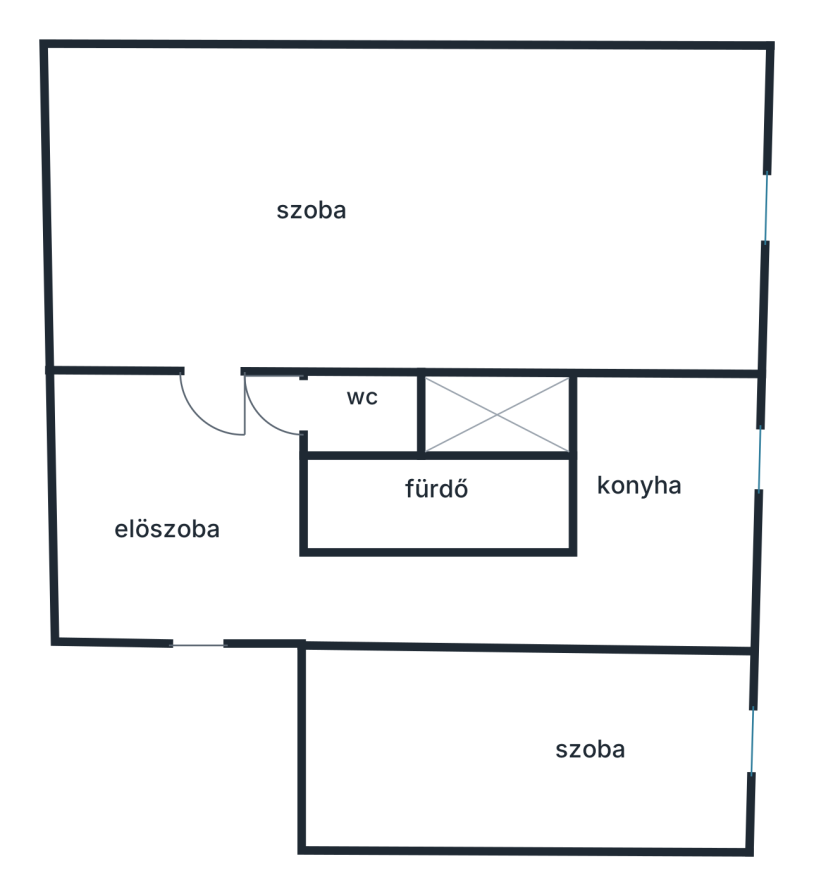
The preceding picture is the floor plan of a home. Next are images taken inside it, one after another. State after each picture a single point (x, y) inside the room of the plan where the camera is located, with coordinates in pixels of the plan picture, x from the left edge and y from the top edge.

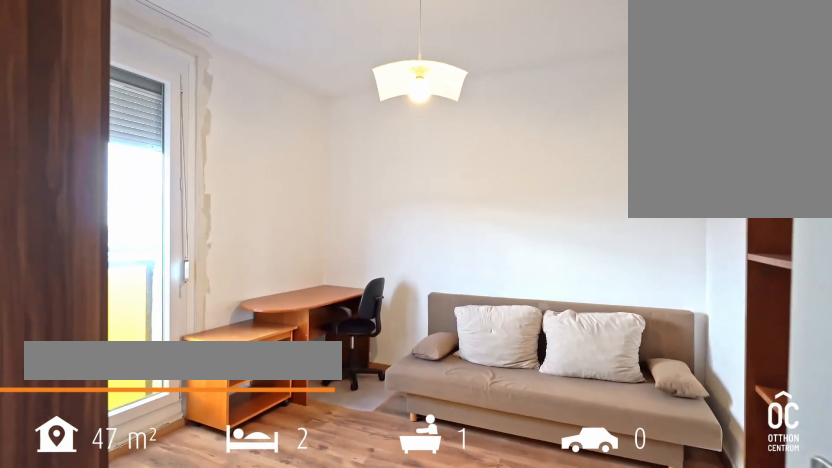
(556, 744)
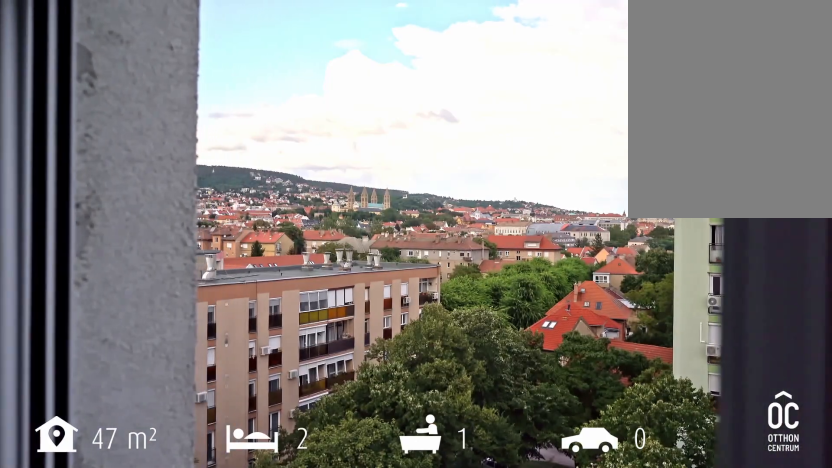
(556, 745)
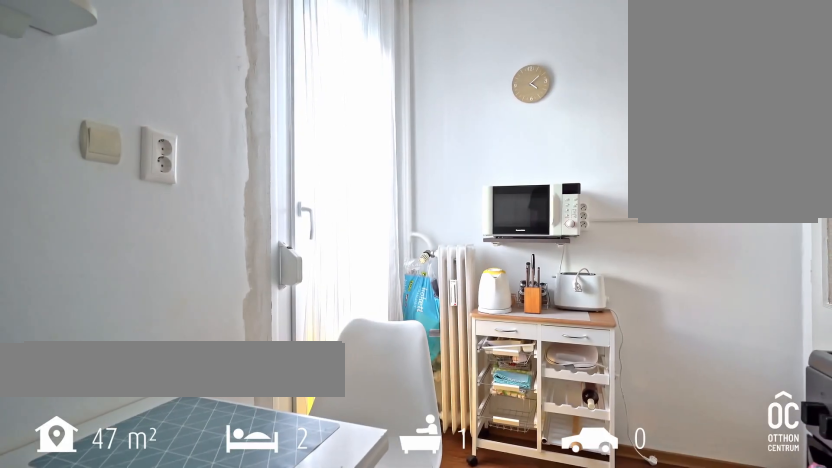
(655, 504)
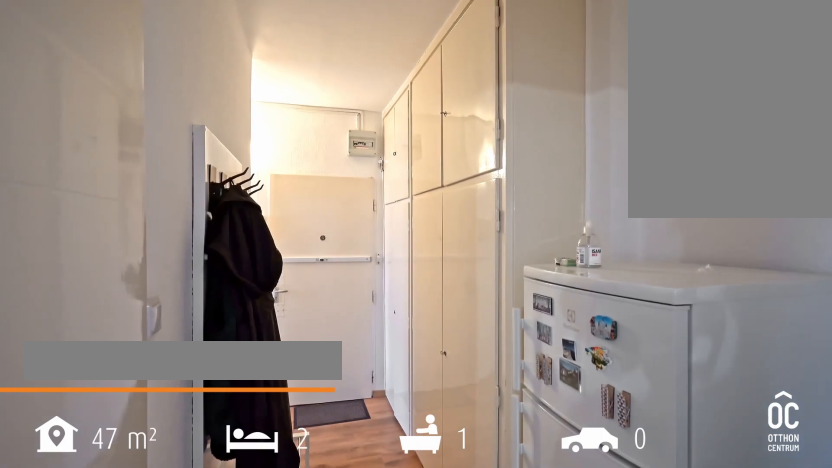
(264, 586)
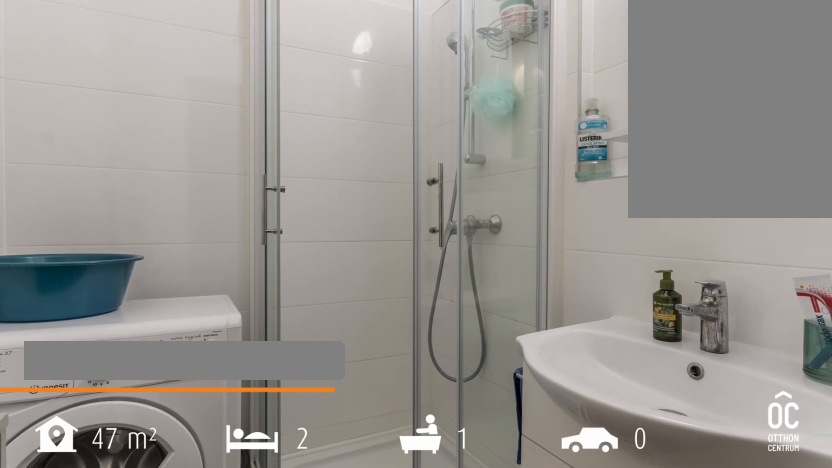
(443, 507)
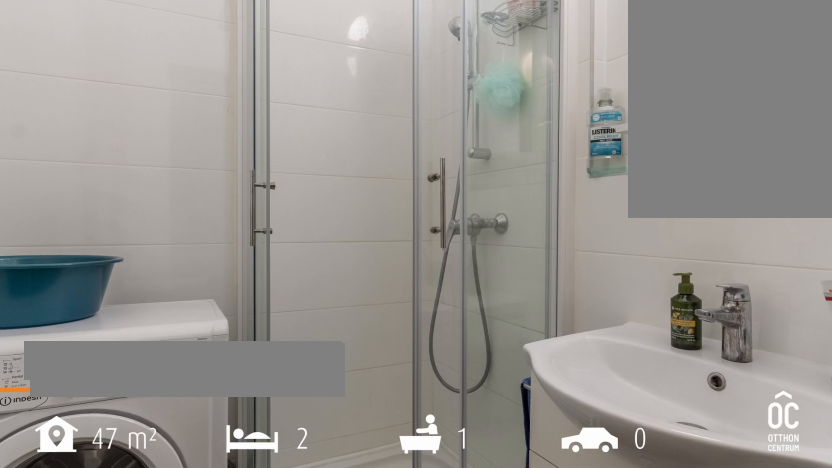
(443, 506)
